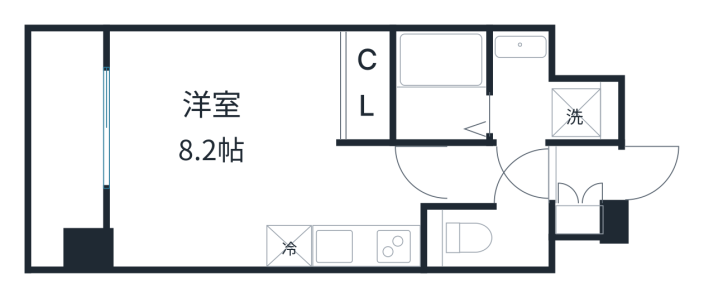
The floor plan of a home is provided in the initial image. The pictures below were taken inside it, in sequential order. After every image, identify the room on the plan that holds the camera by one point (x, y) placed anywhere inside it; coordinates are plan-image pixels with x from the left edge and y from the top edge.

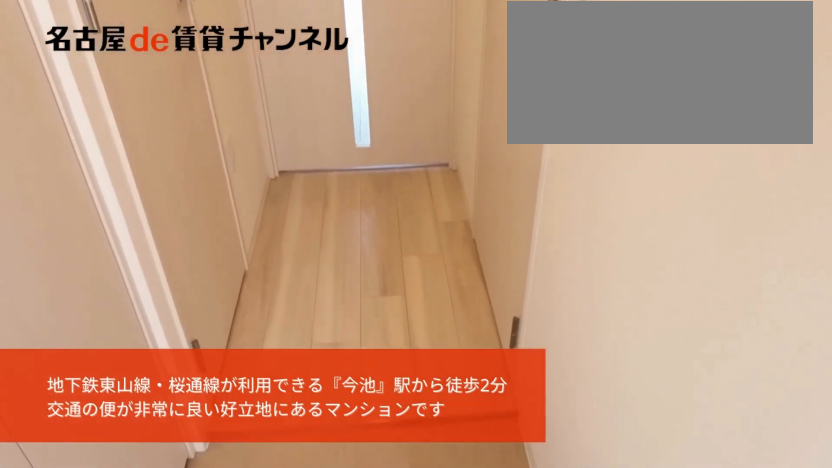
(536, 175)
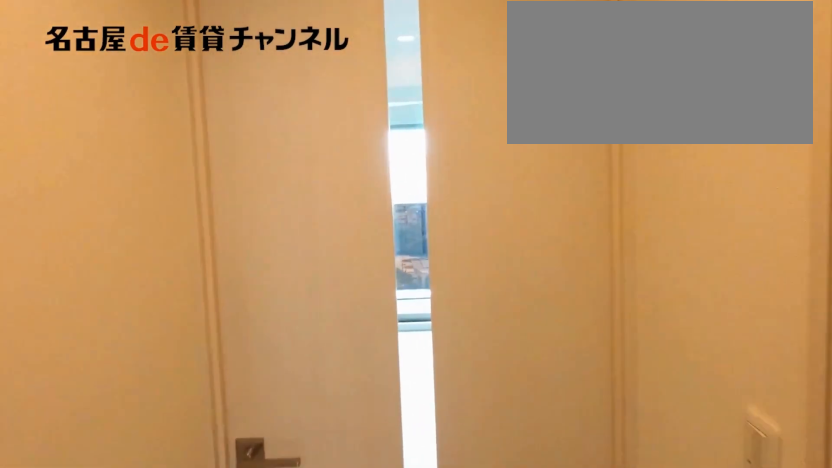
(536, 175)
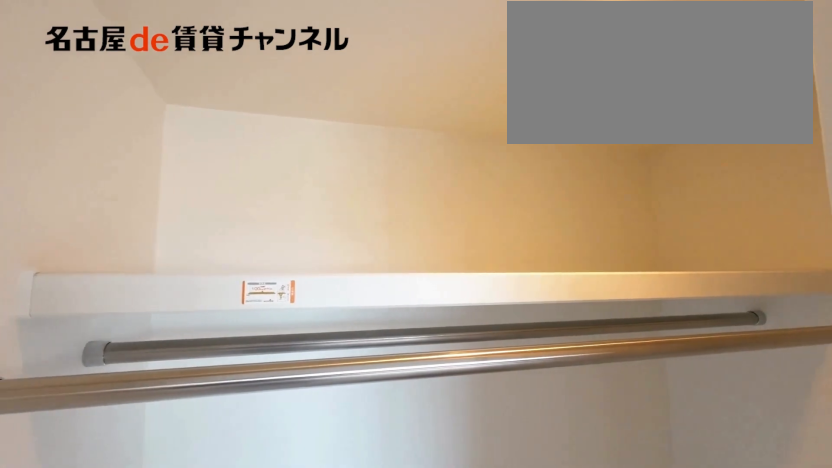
(368, 85)
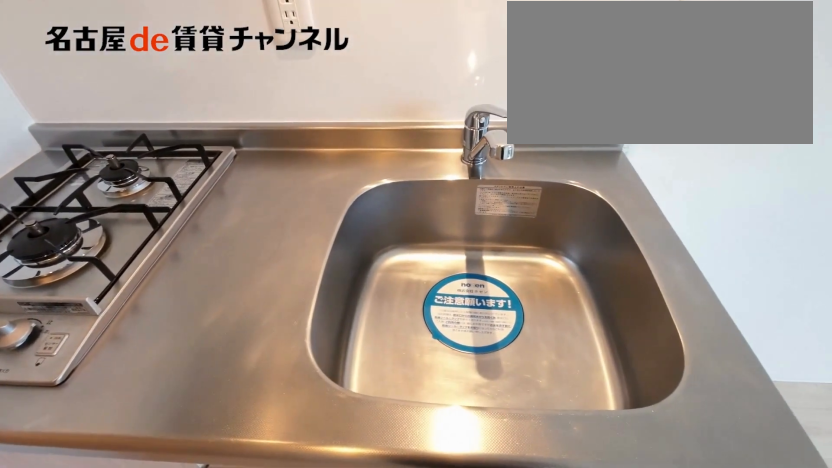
(366, 246)
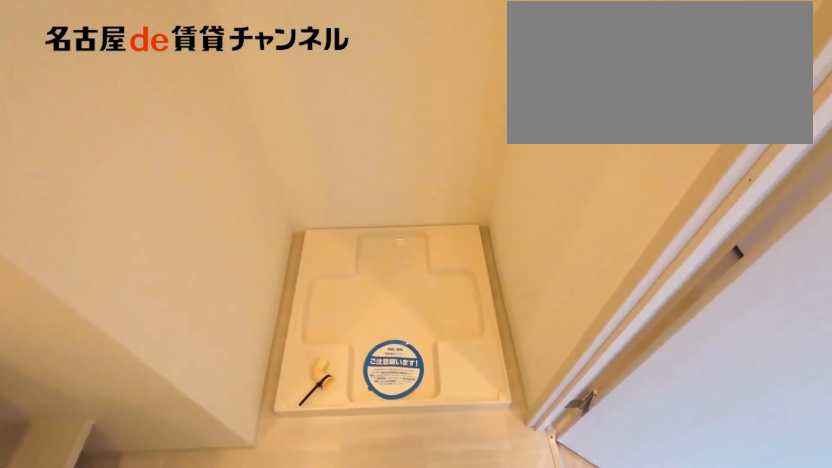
(545, 95)
